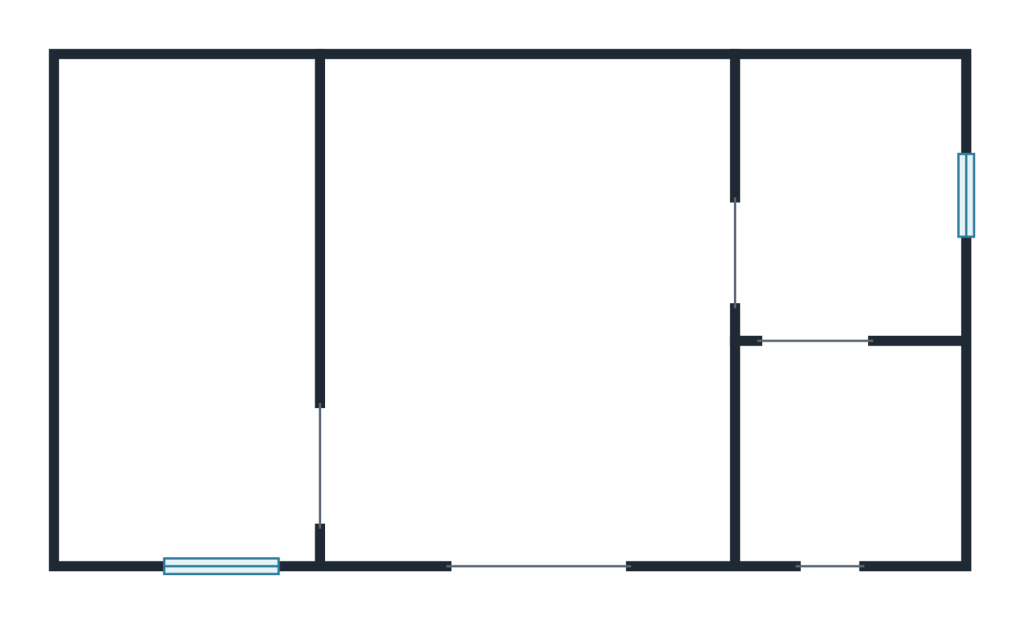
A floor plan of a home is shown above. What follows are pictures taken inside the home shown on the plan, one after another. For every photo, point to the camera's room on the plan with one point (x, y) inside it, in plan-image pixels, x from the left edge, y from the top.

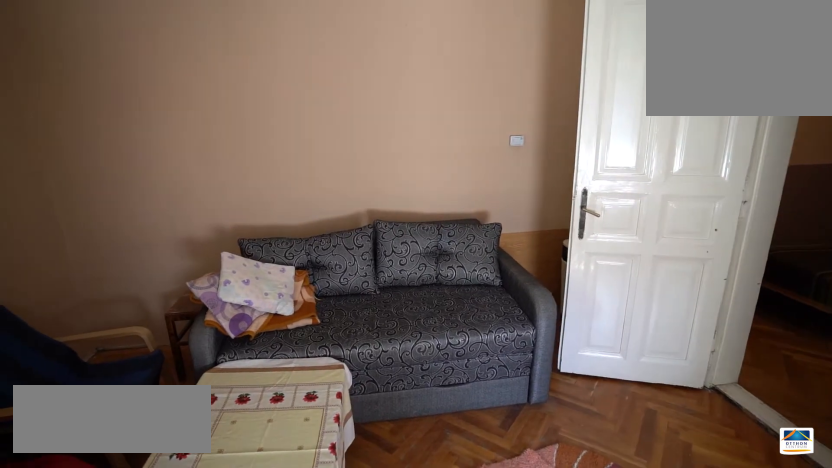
(525, 311)
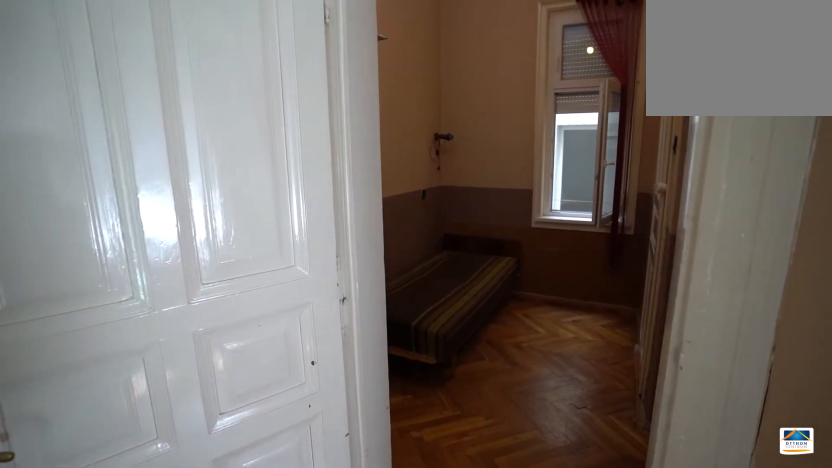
(847, 199)
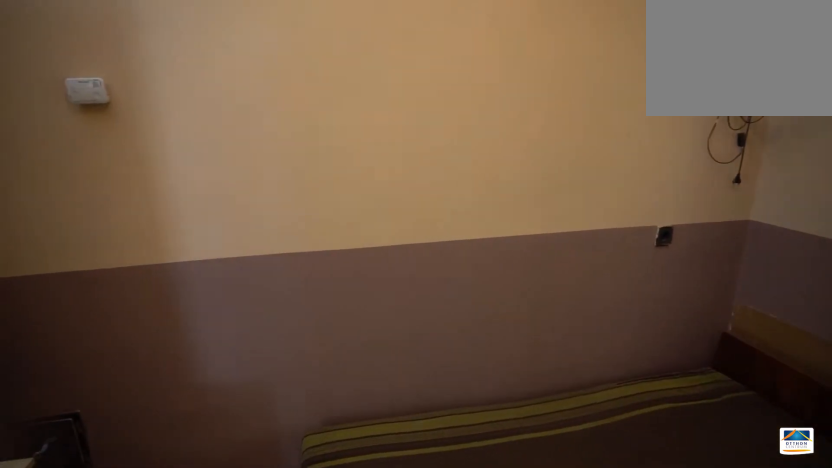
(846, 200)
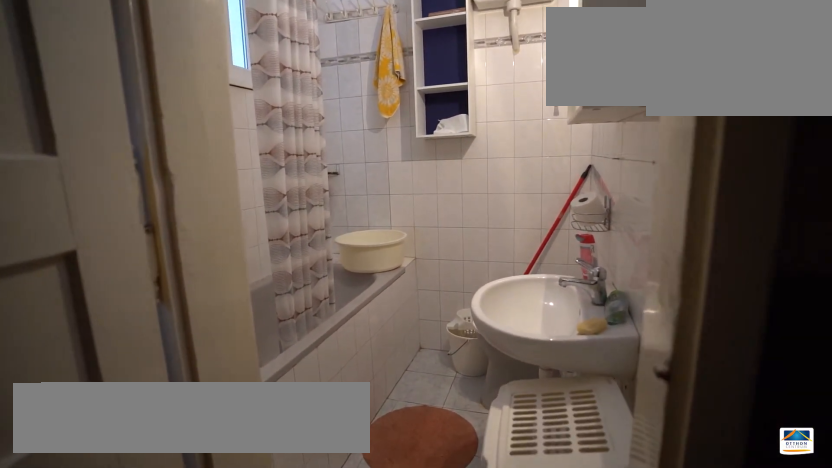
(846, 461)
